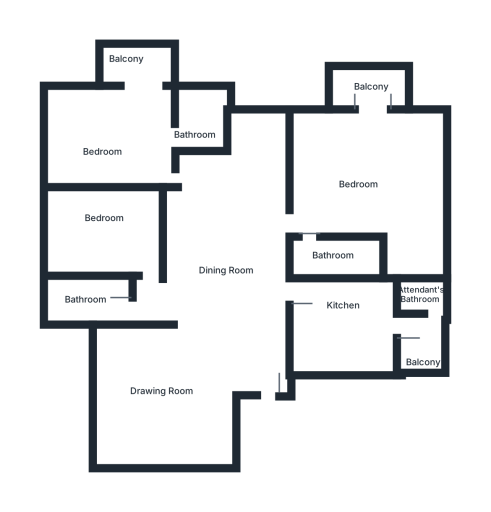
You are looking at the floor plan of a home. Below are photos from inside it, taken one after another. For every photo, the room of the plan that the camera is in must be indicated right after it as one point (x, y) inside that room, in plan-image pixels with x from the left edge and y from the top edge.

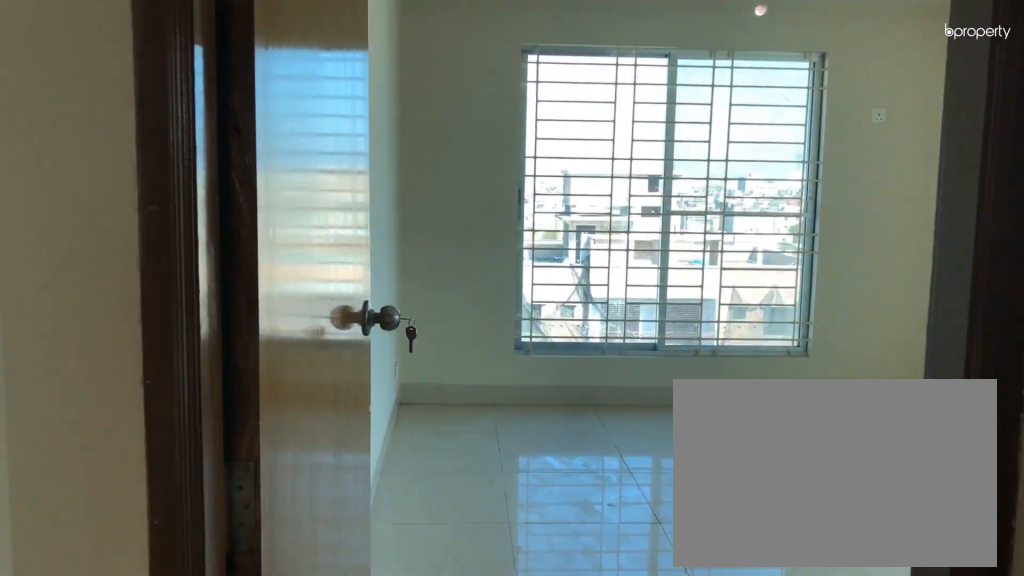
(206, 184)
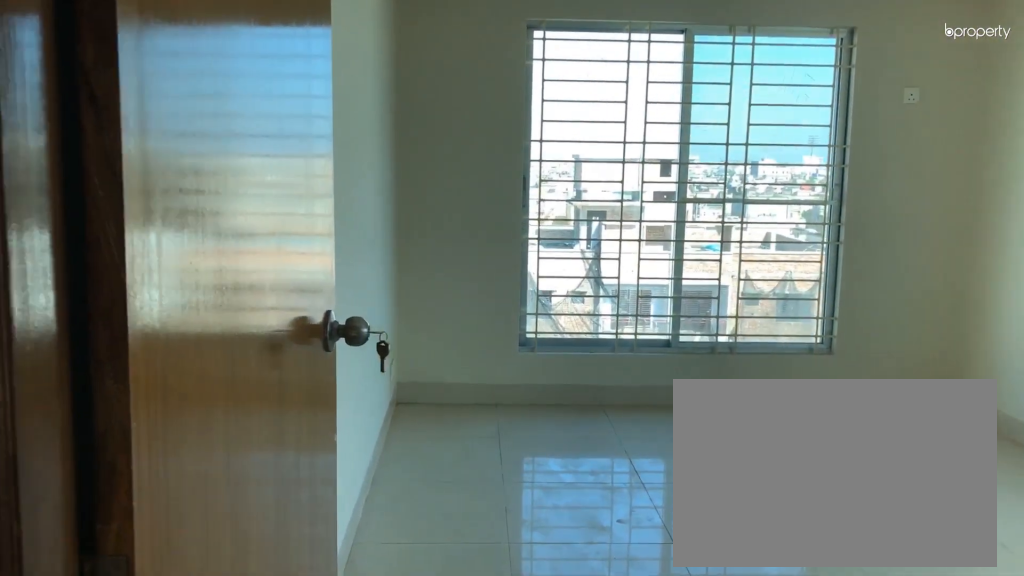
(206, 184)
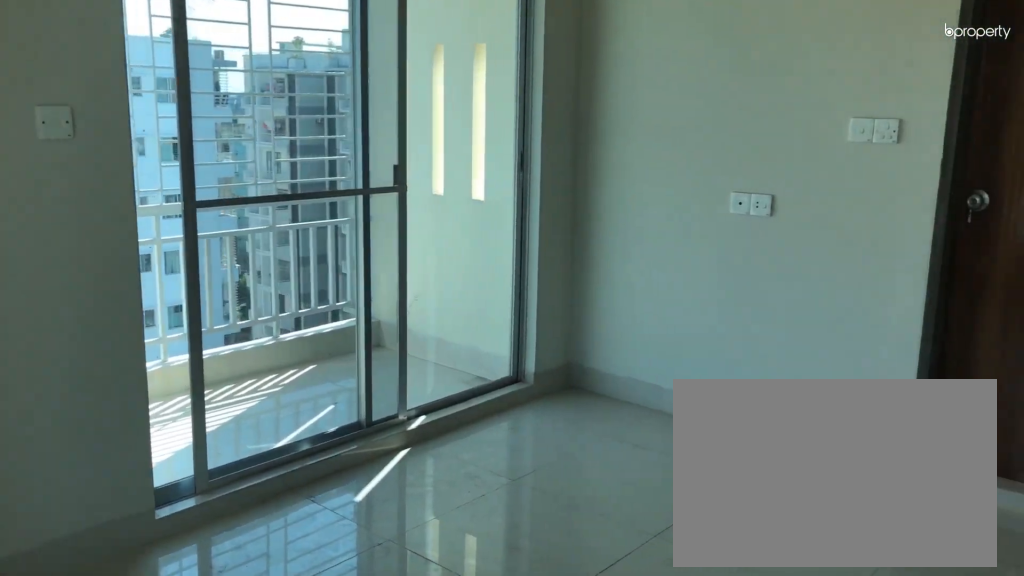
(117, 135)
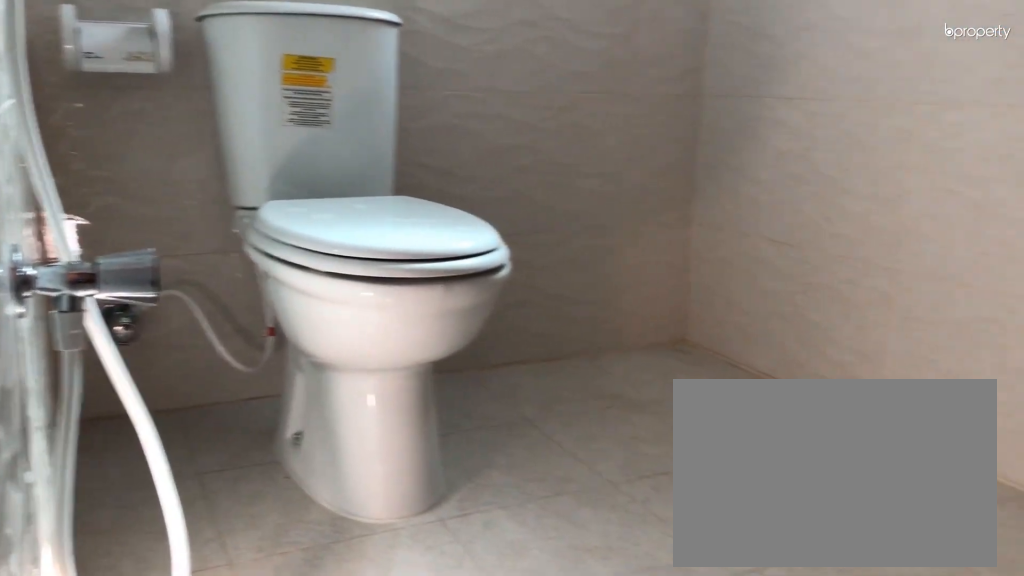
(202, 125)
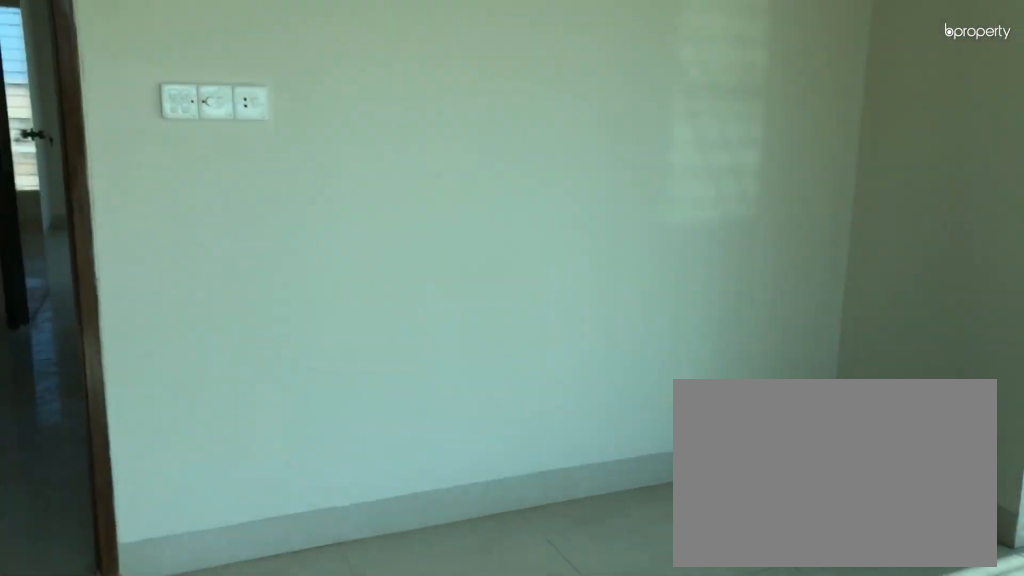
(368, 180)
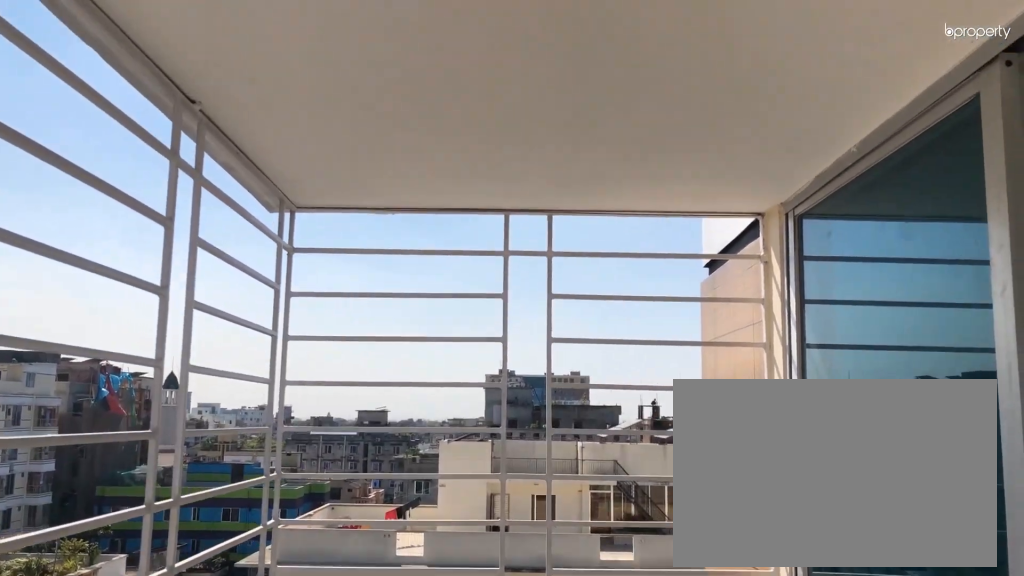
(372, 91)
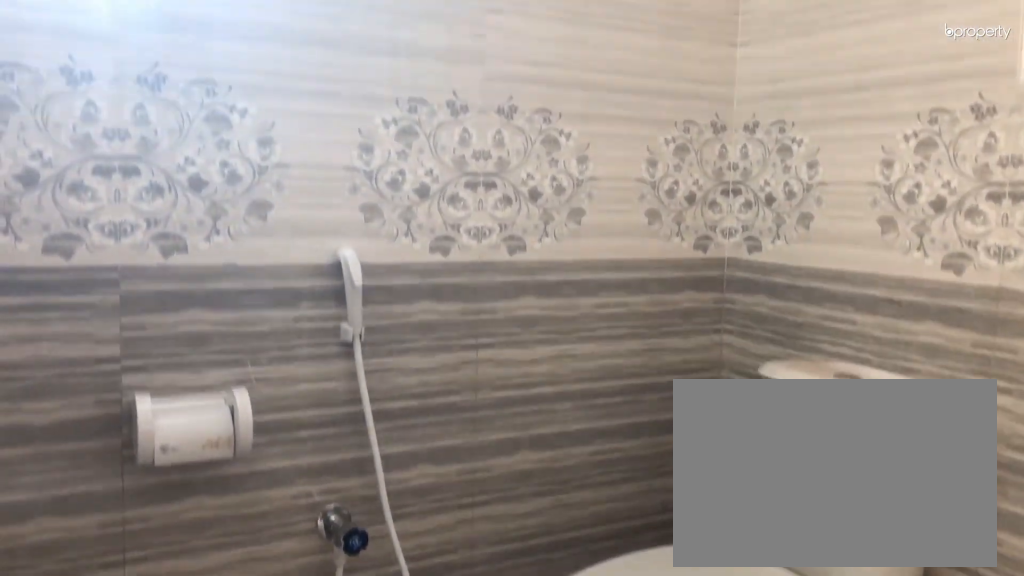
(335, 256)
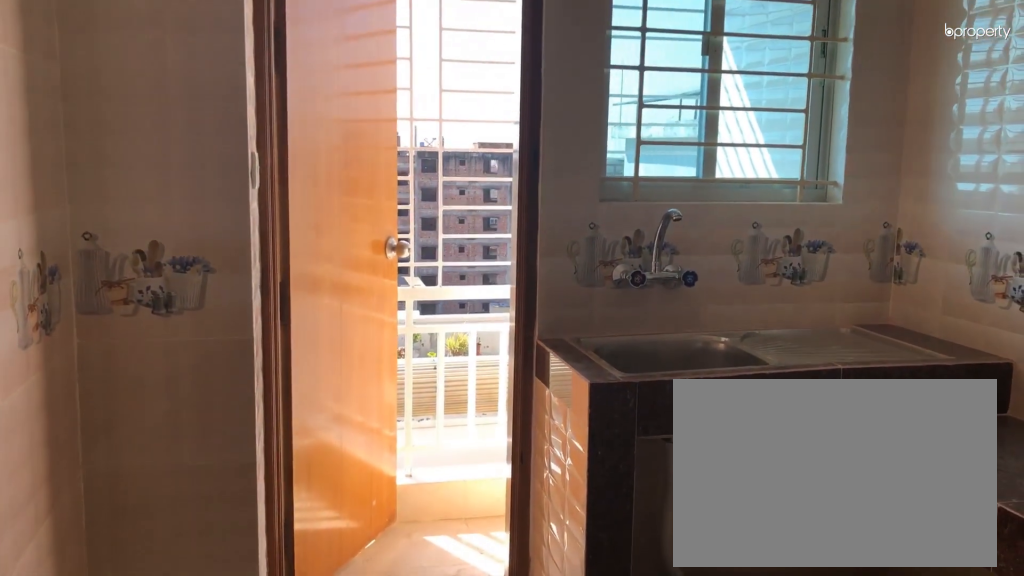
(347, 329)
